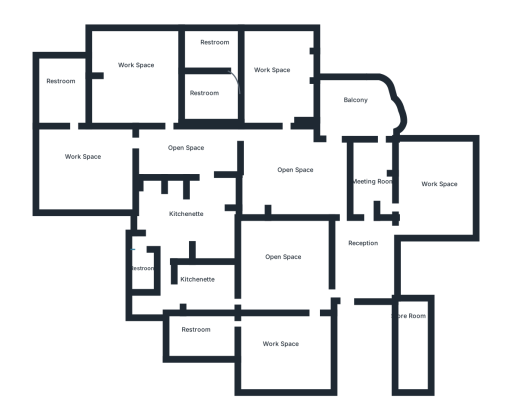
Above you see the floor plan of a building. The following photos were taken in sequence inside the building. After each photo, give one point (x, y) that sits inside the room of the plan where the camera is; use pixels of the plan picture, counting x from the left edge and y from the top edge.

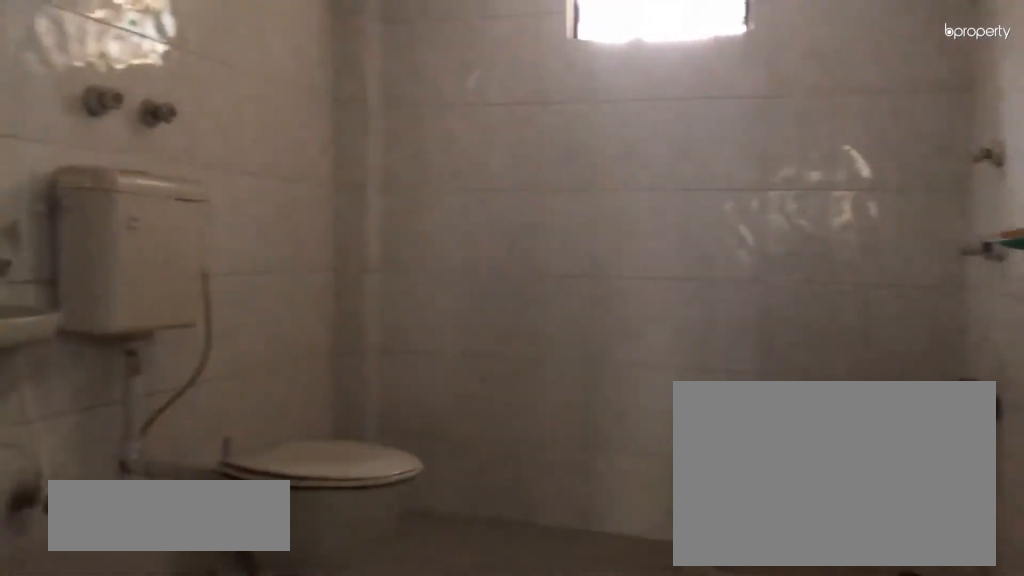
(69, 94)
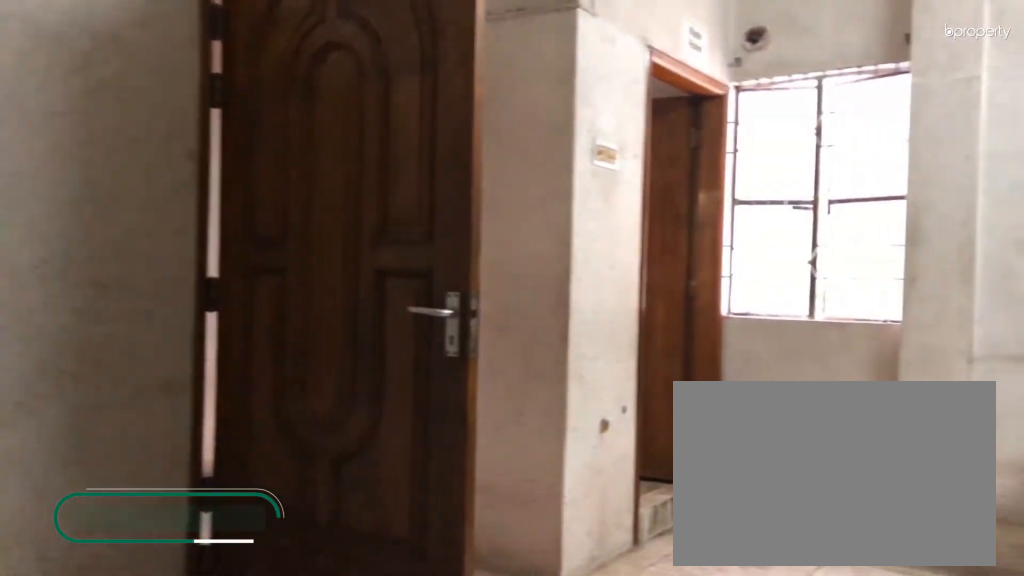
(207, 219)
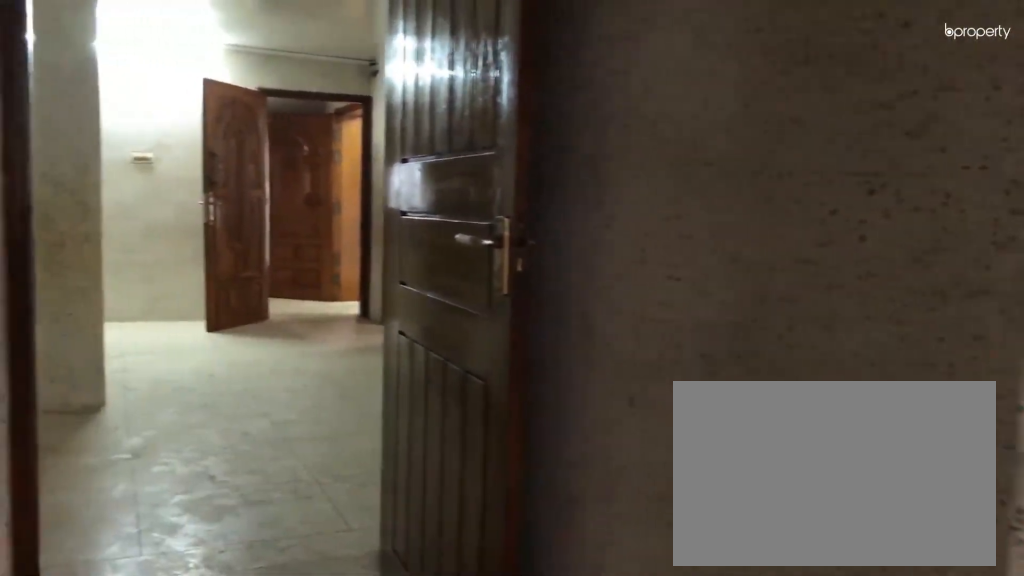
(207, 291)
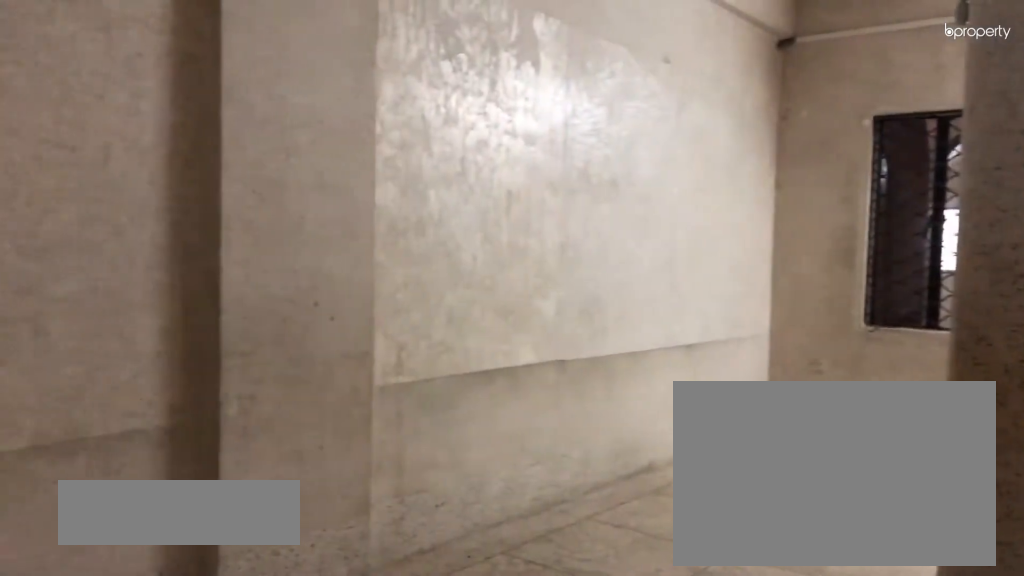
(297, 276)
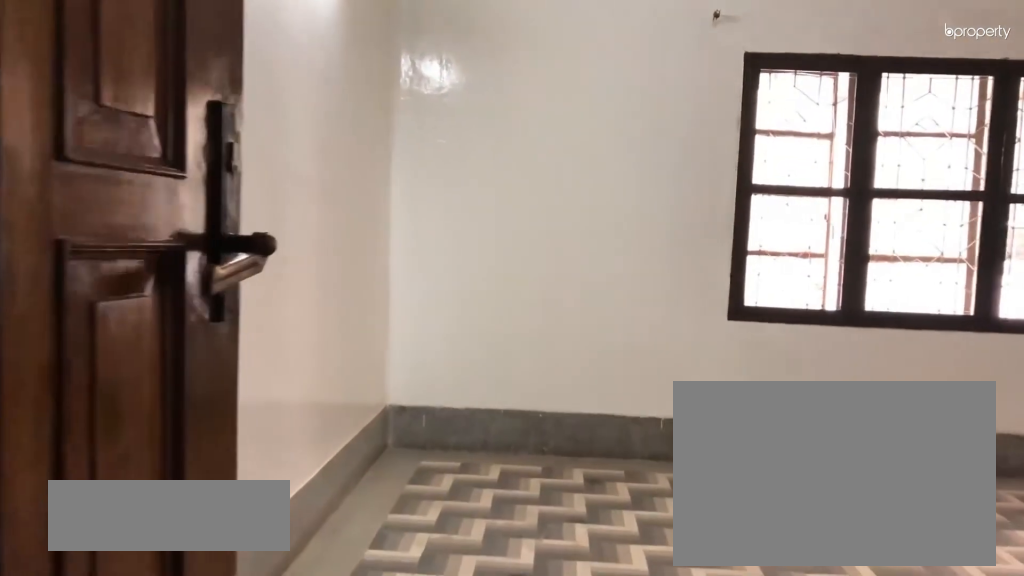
(272, 341)
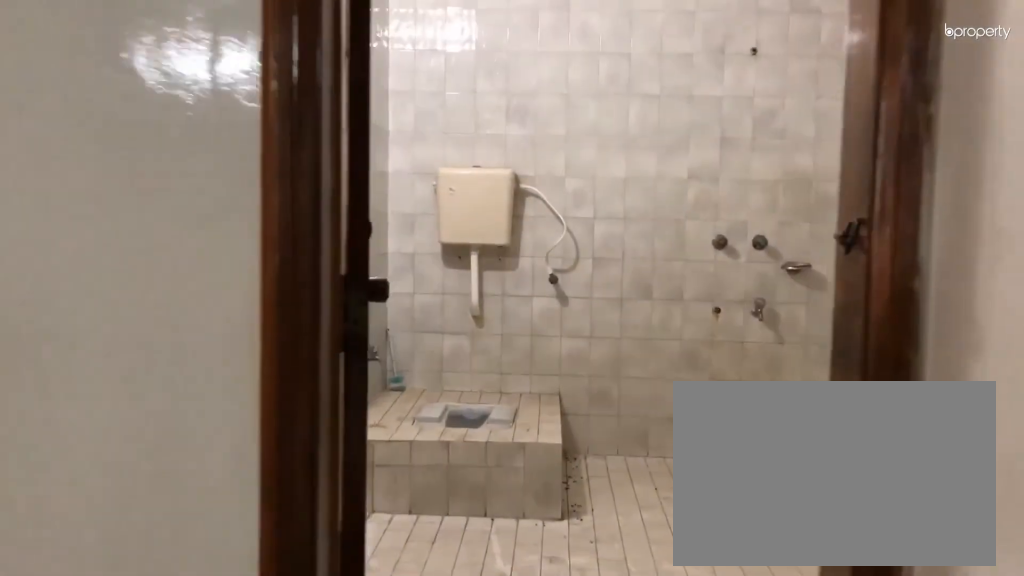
(272, 341)
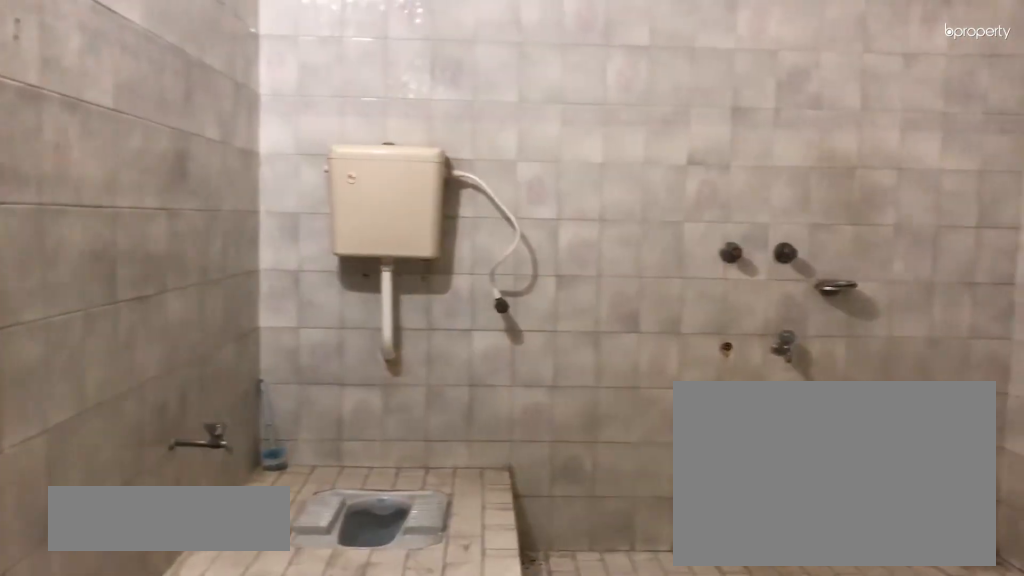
(203, 328)
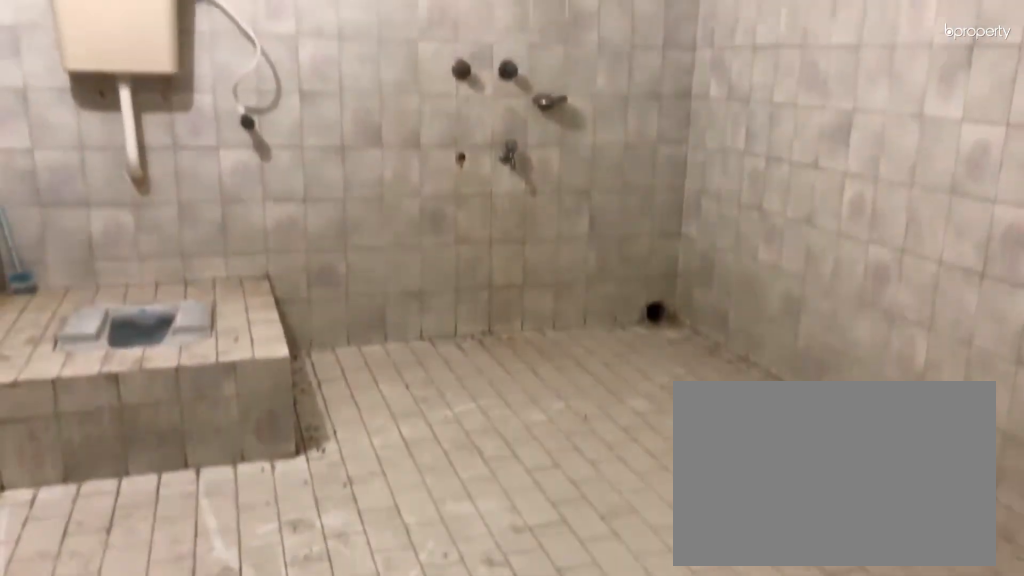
(203, 328)
